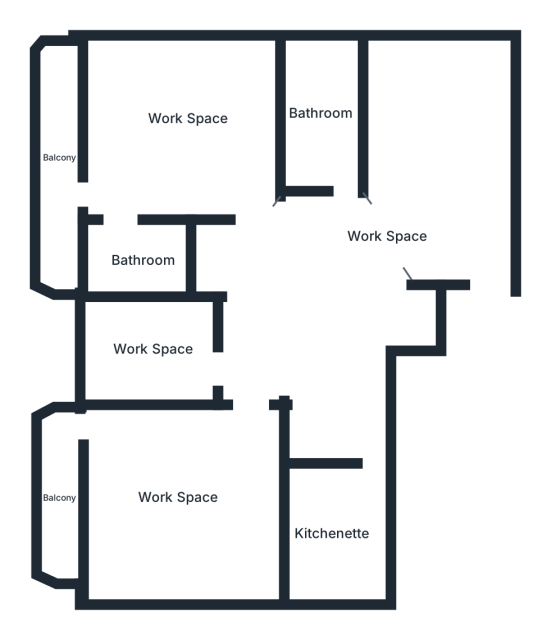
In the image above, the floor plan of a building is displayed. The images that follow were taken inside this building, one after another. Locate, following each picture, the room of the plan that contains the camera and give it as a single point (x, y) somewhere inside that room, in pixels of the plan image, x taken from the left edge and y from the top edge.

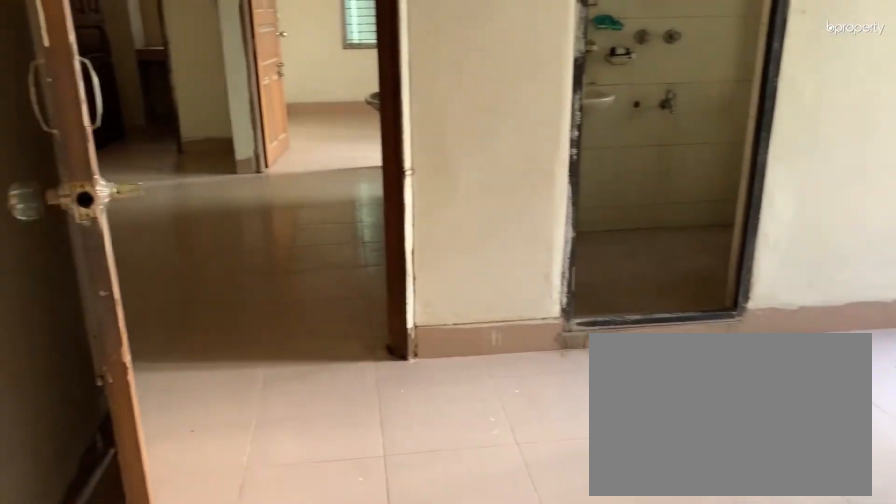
(185, 118)
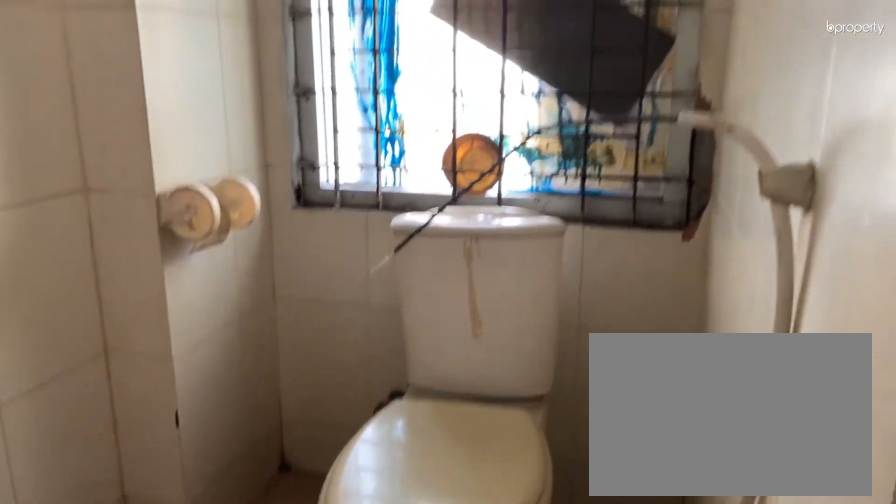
(143, 260)
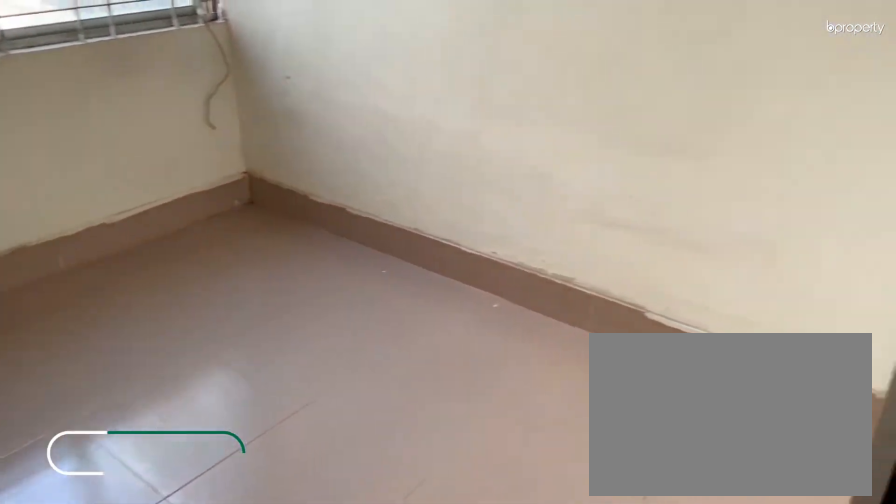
(152, 349)
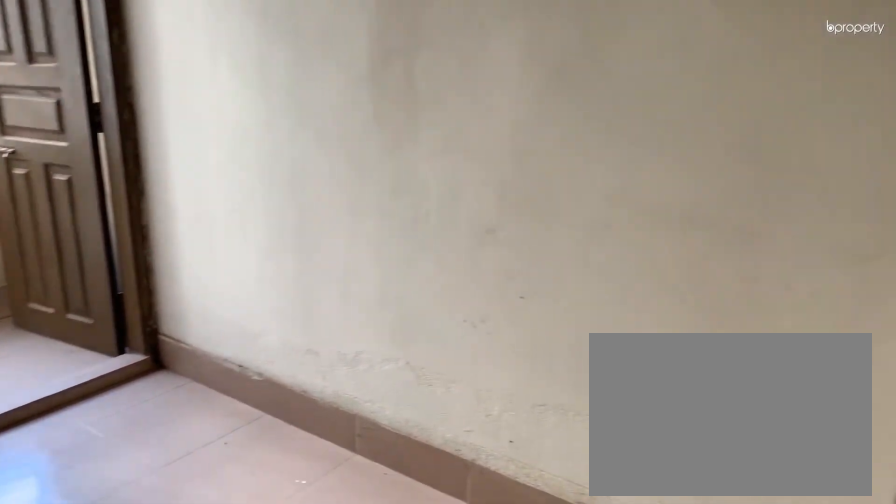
(178, 495)
